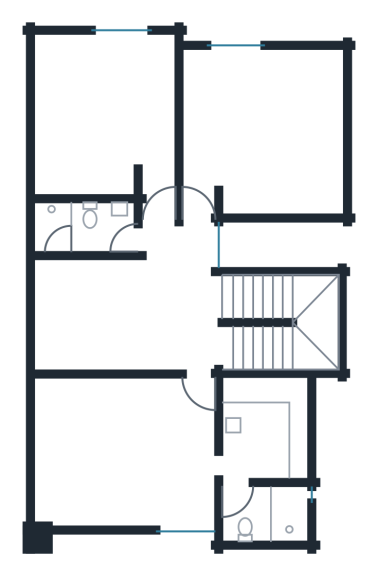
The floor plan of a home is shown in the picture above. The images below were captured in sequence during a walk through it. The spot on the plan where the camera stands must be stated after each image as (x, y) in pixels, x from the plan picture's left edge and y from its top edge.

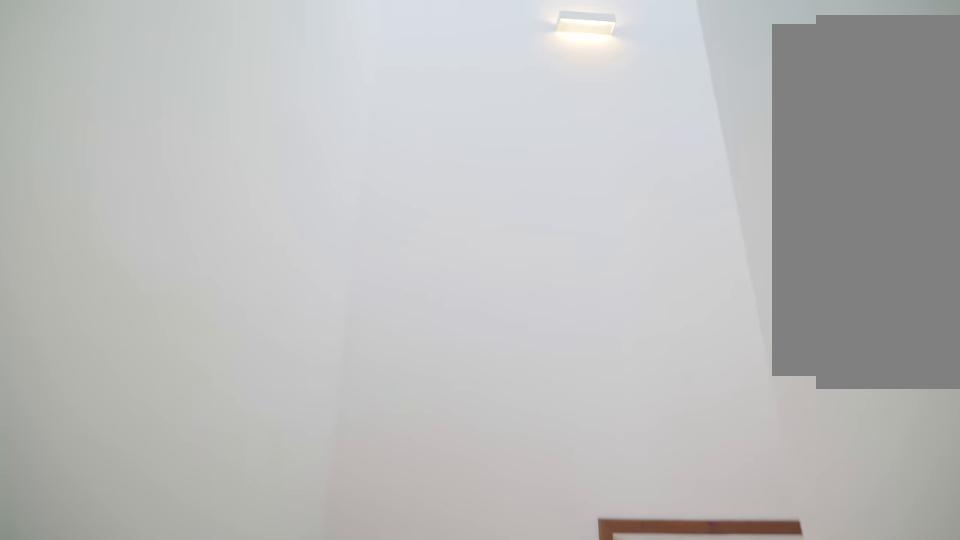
(245, 308)
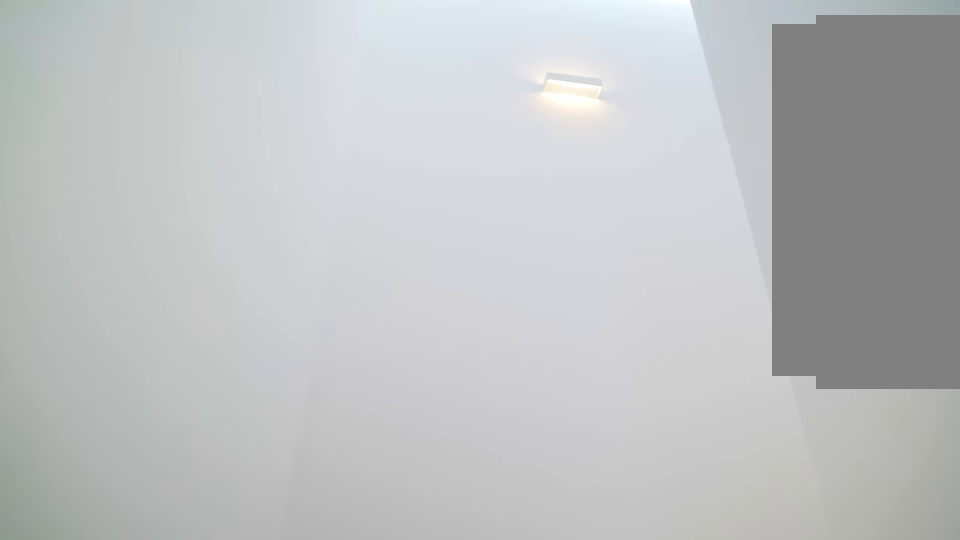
(268, 303)
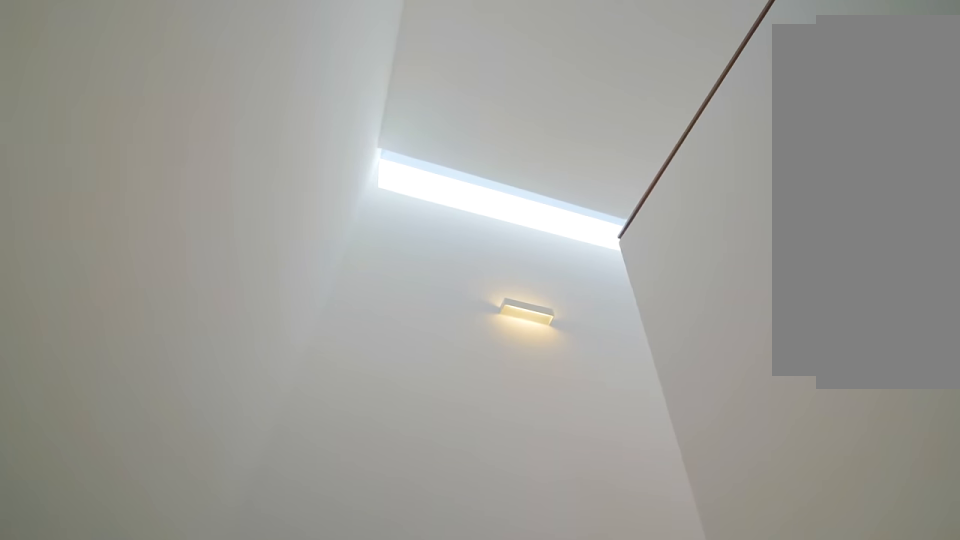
(286, 301)
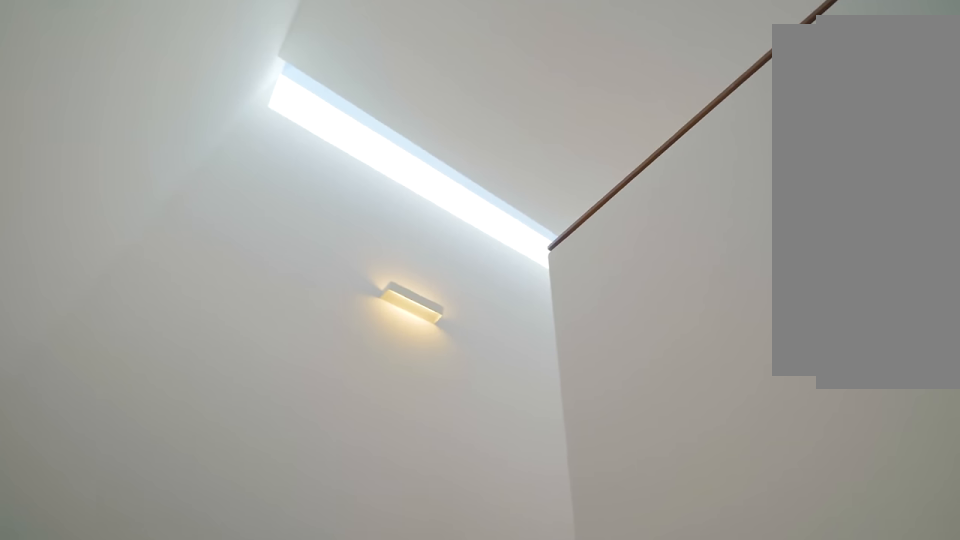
(290, 296)
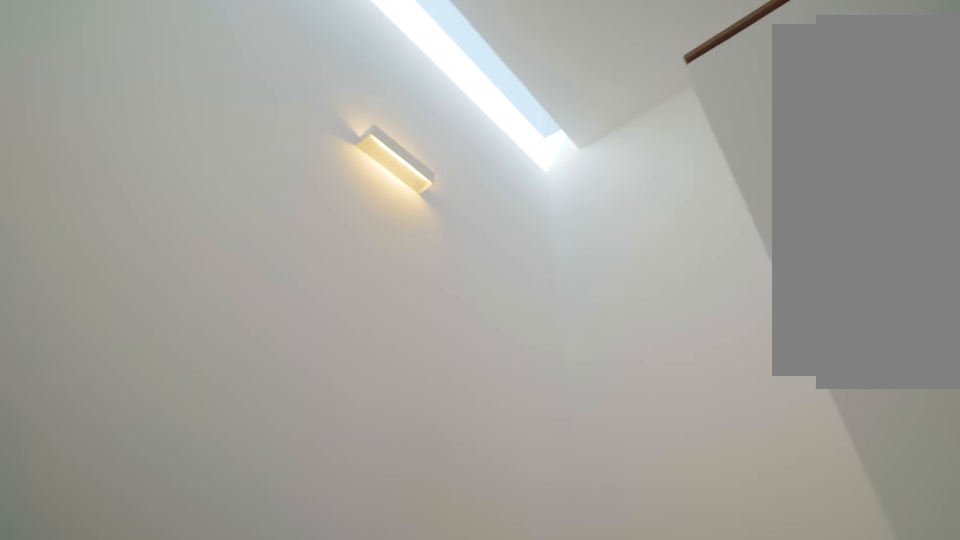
(280, 294)
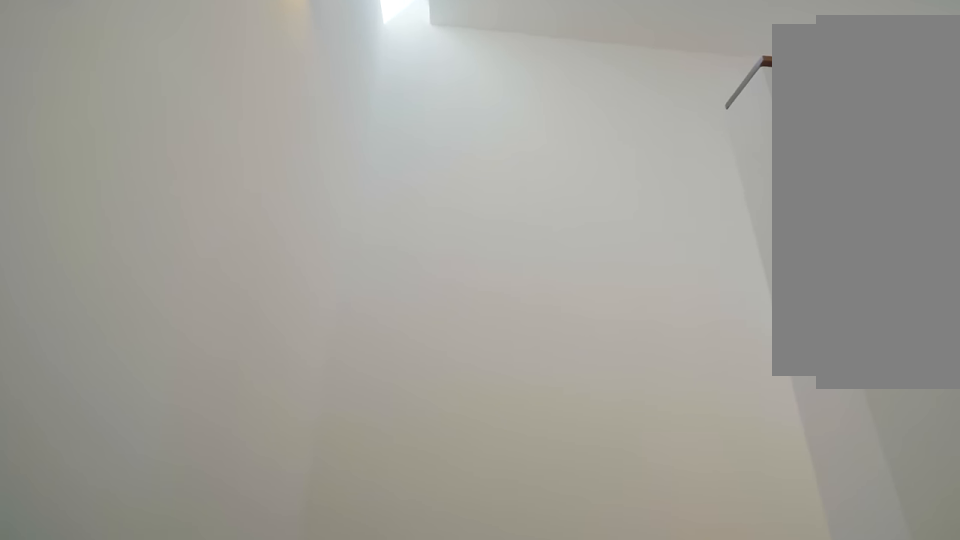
(303, 295)
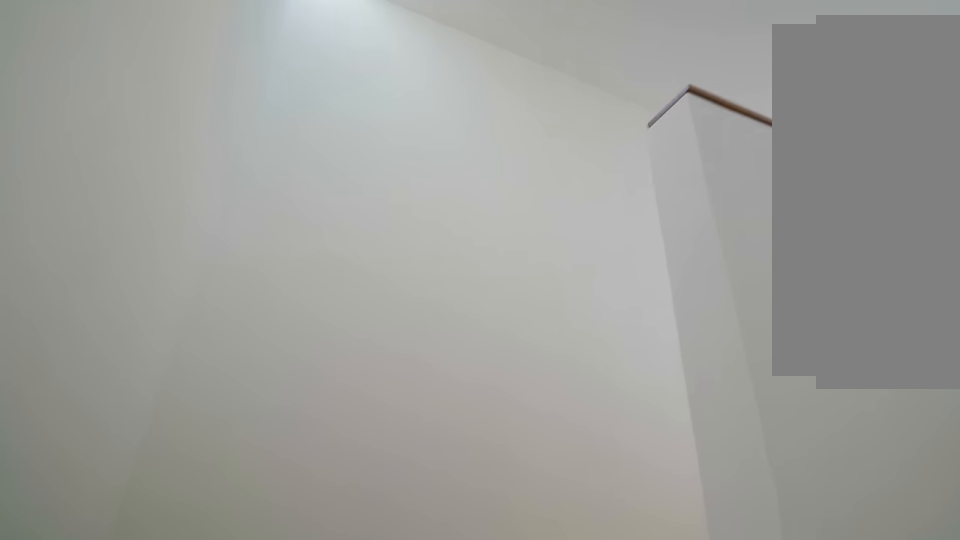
(308, 299)
